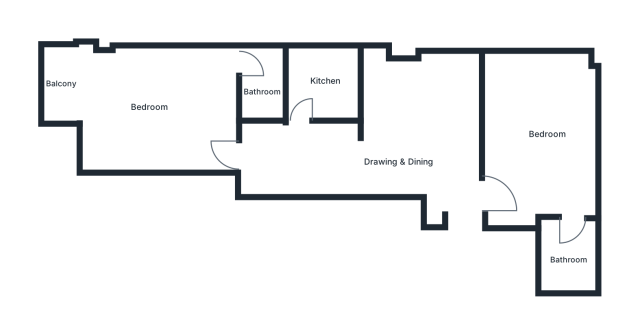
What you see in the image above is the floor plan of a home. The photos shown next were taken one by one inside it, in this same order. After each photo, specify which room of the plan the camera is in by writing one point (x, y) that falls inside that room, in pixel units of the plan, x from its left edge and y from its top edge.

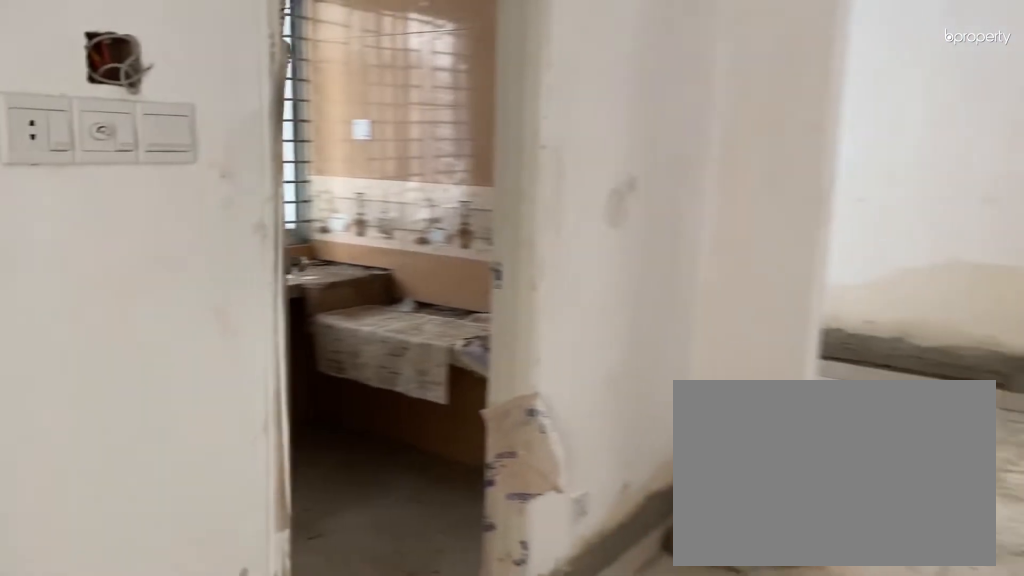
(330, 160)
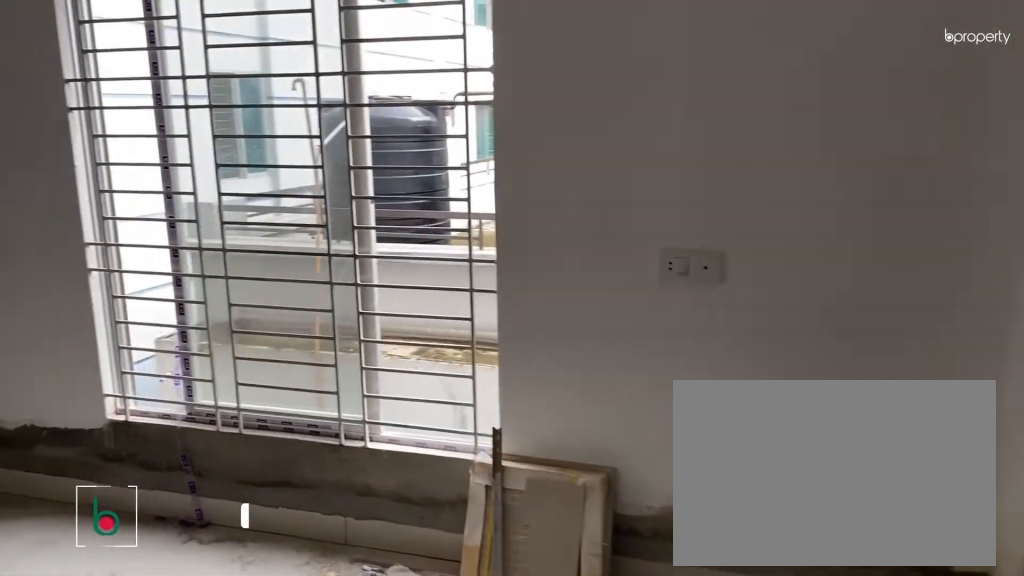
(539, 140)
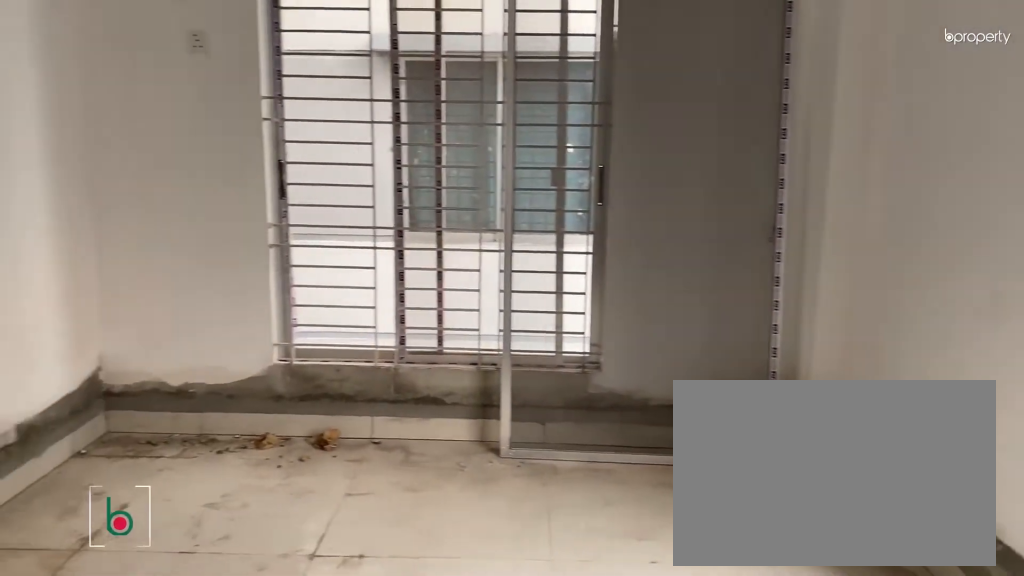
(539, 140)
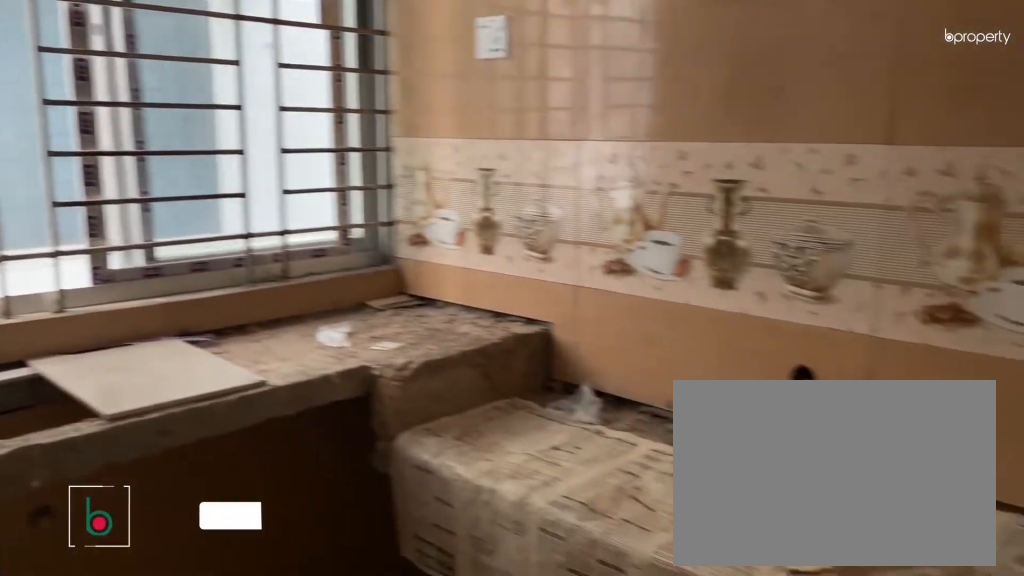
(324, 83)
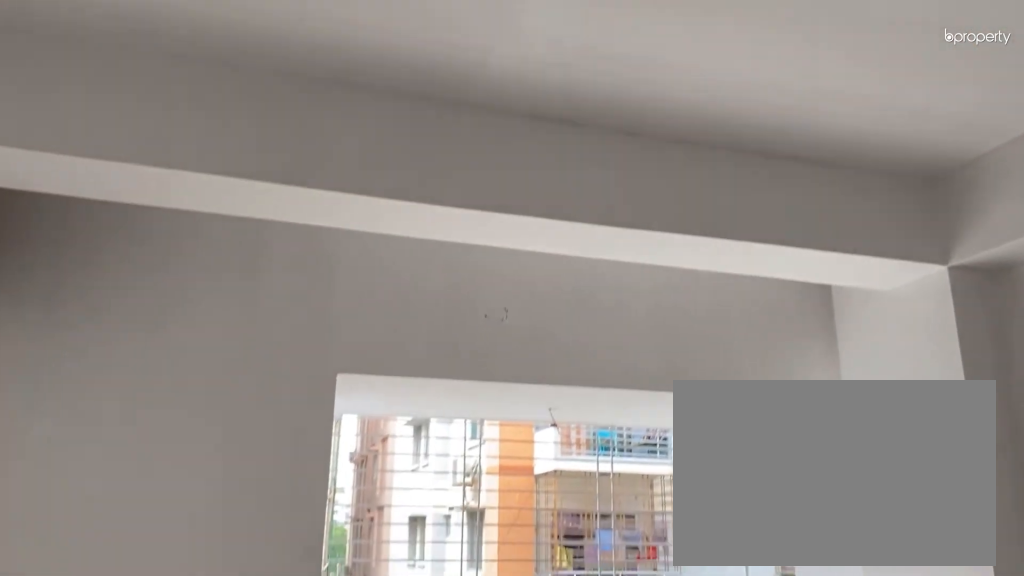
(154, 111)
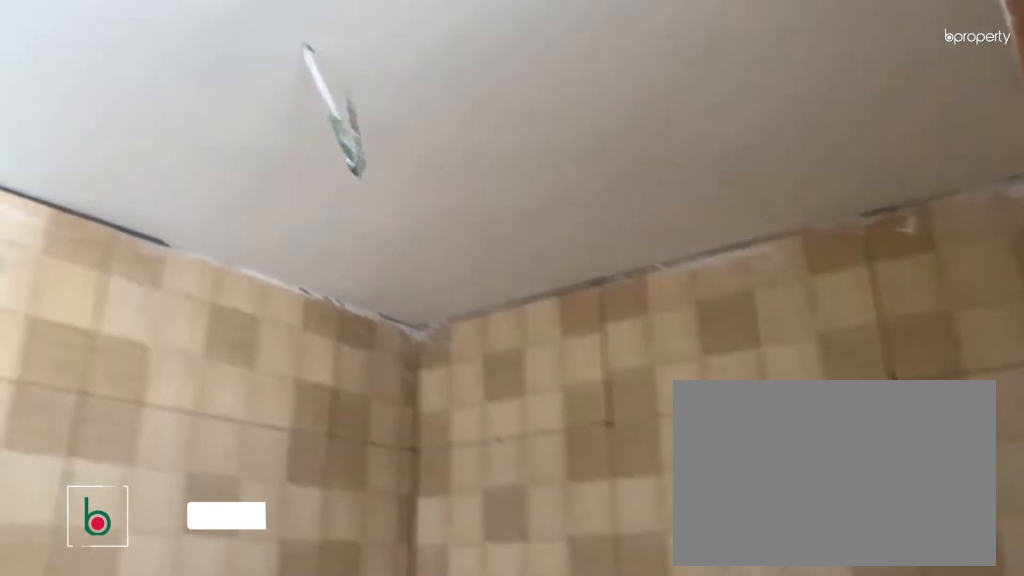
(261, 91)
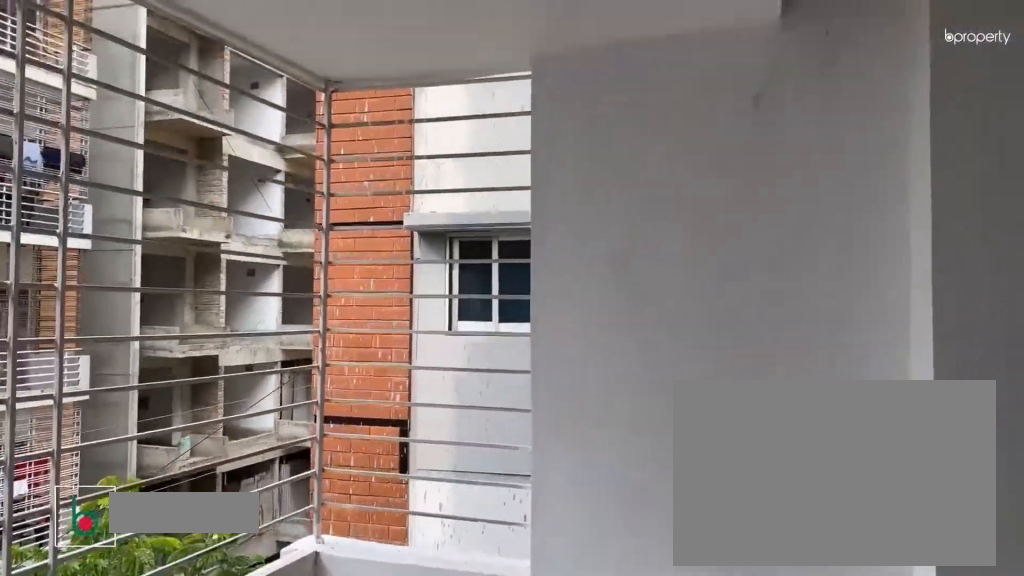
(65, 82)
